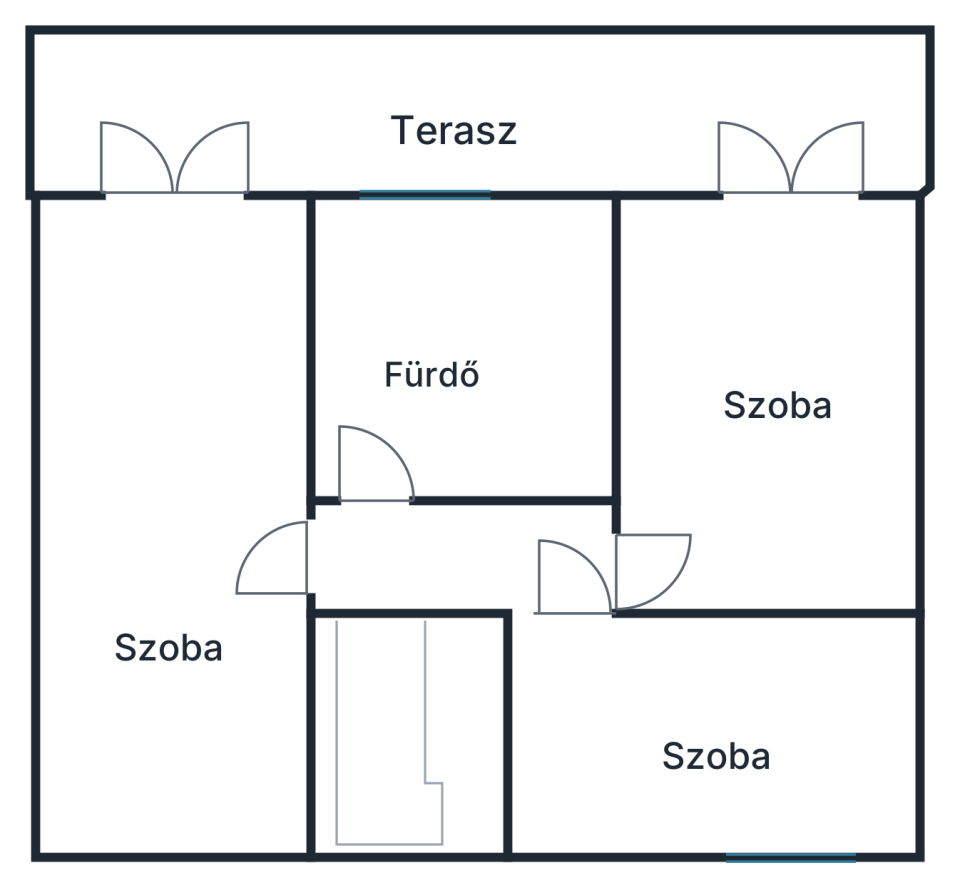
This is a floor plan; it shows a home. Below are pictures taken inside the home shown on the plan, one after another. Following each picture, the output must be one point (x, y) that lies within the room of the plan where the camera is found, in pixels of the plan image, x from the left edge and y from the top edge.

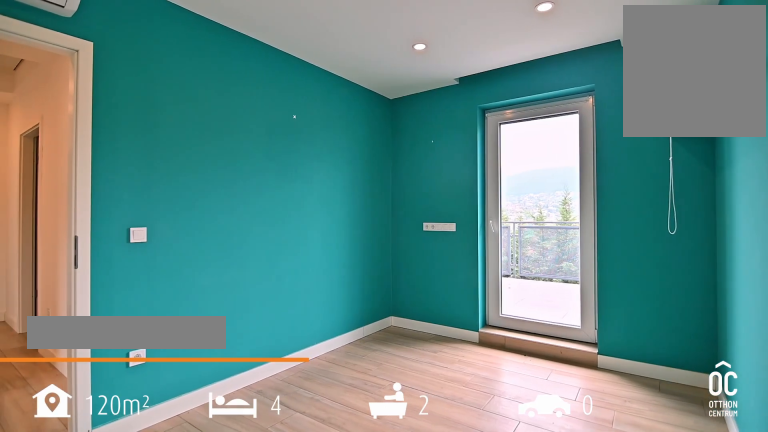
(767, 412)
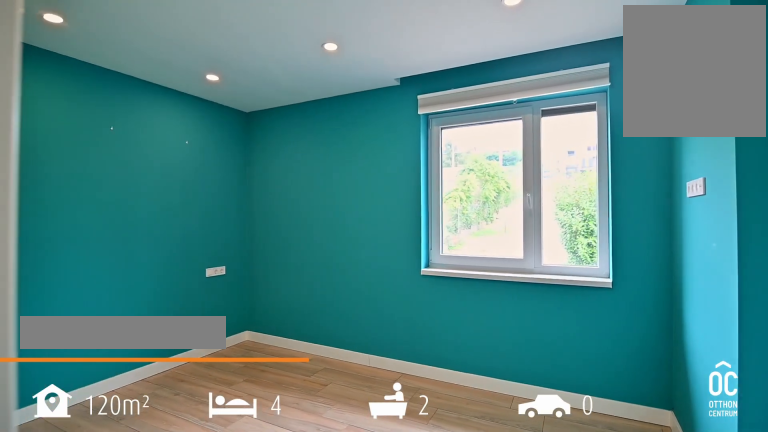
(712, 736)
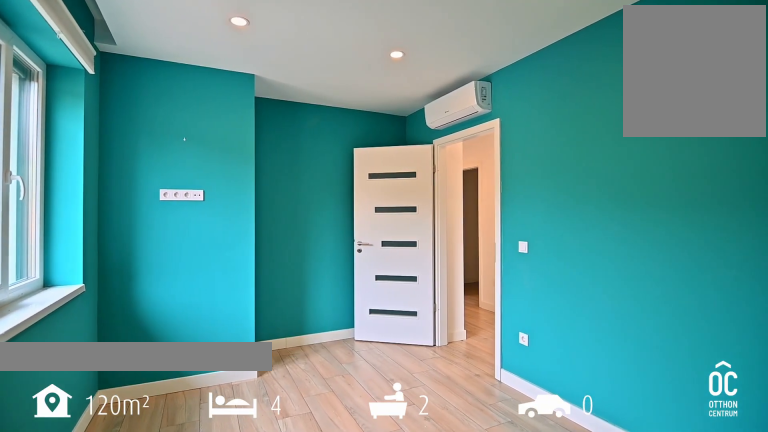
(712, 736)
